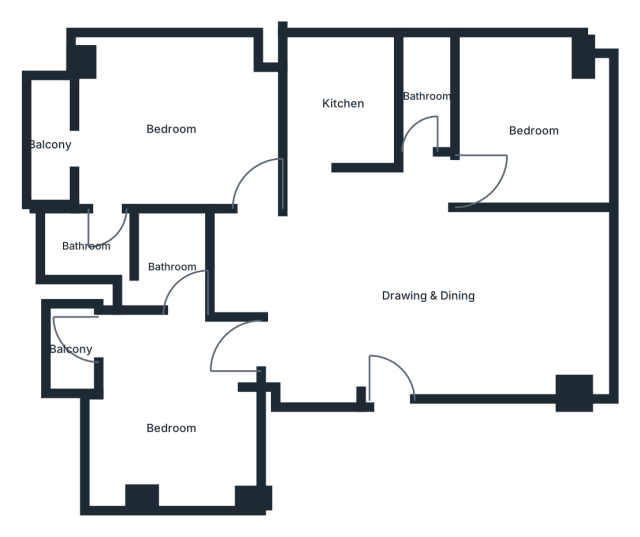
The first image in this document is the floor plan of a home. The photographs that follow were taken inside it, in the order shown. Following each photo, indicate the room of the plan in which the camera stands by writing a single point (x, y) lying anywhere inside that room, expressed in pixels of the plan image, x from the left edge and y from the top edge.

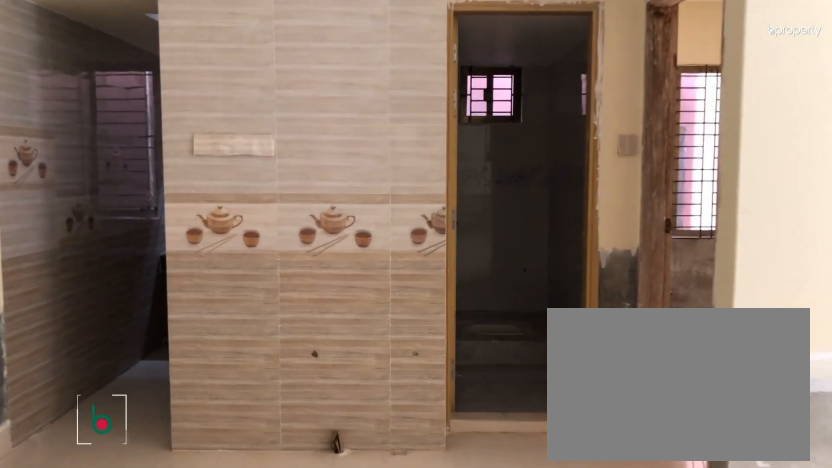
(425, 295)
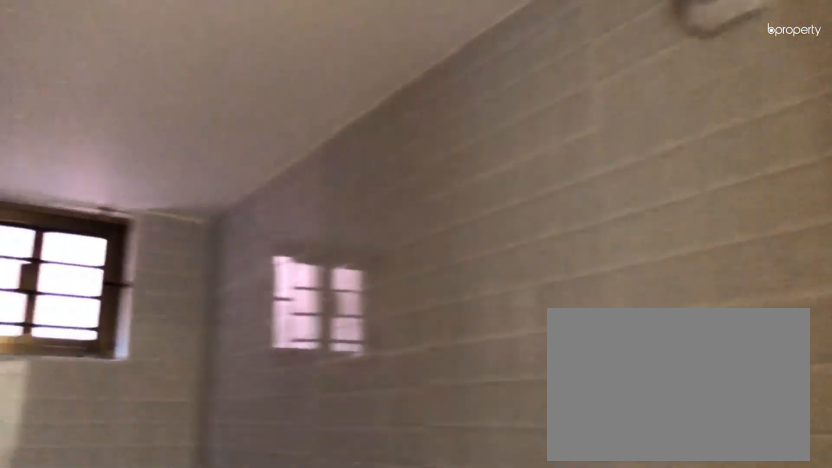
(428, 95)
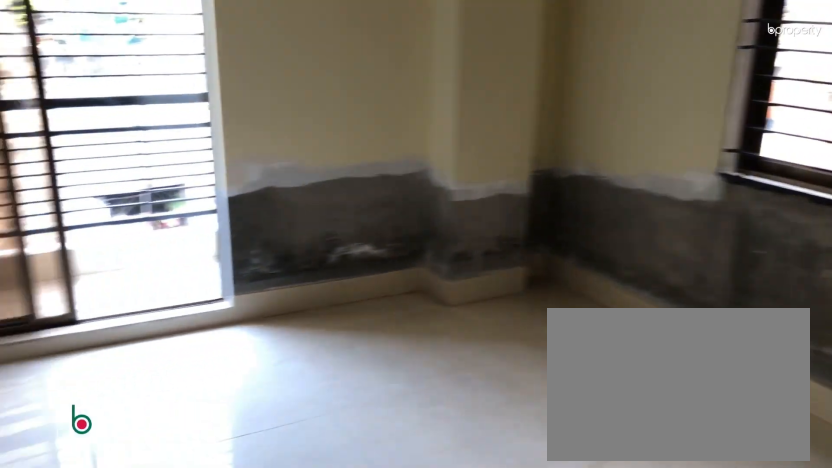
(175, 130)
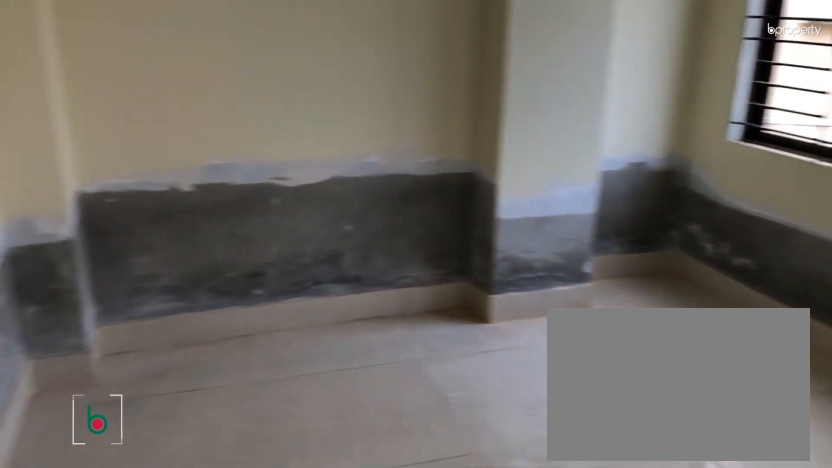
(171, 429)
